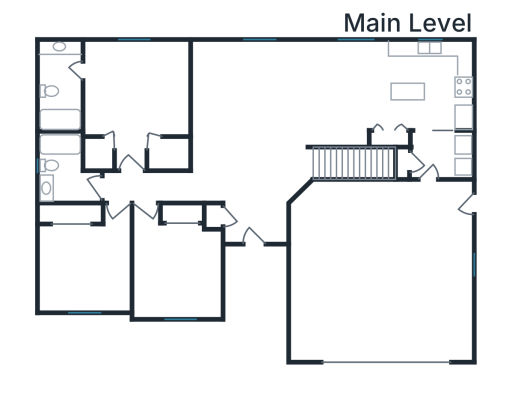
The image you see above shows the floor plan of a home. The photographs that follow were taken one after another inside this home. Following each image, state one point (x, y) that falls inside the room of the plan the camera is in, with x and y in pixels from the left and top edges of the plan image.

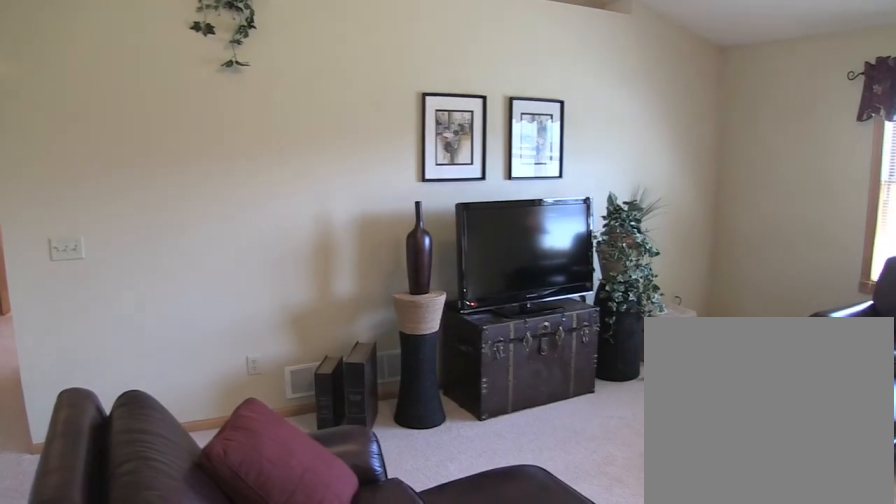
(249, 121)
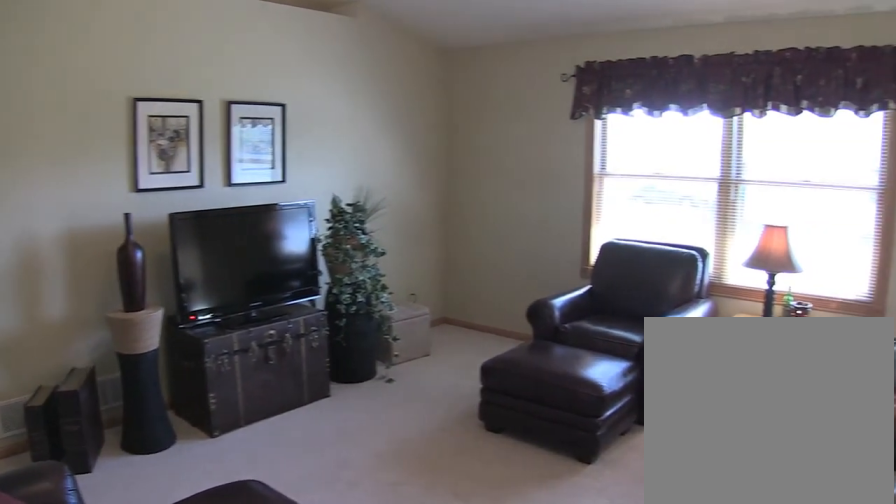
(249, 121)
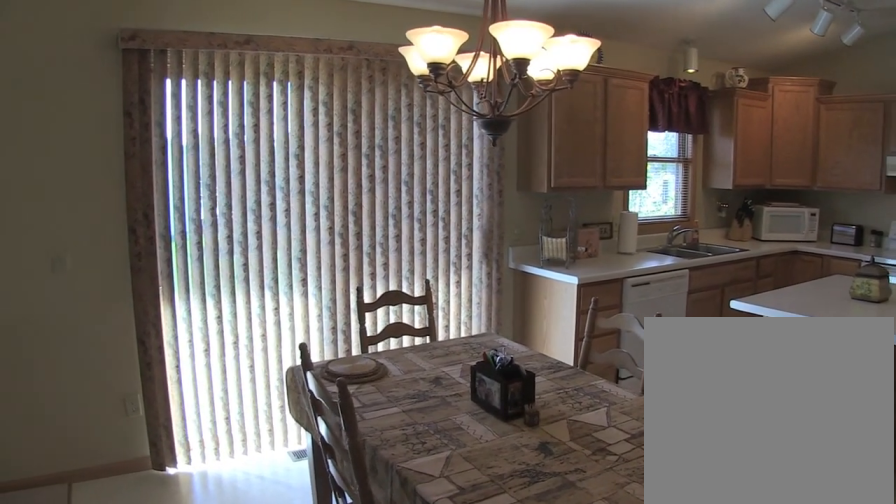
(346, 92)
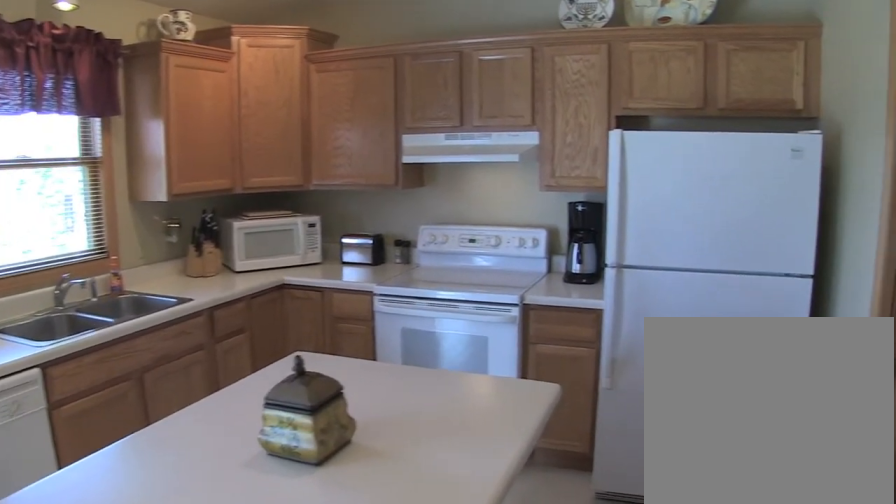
(427, 85)
